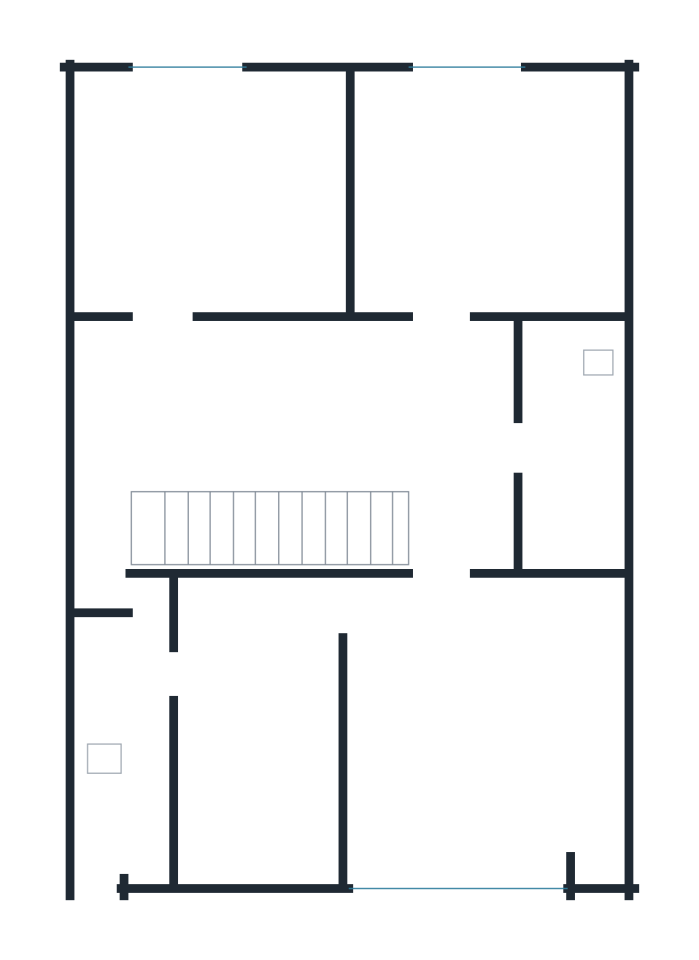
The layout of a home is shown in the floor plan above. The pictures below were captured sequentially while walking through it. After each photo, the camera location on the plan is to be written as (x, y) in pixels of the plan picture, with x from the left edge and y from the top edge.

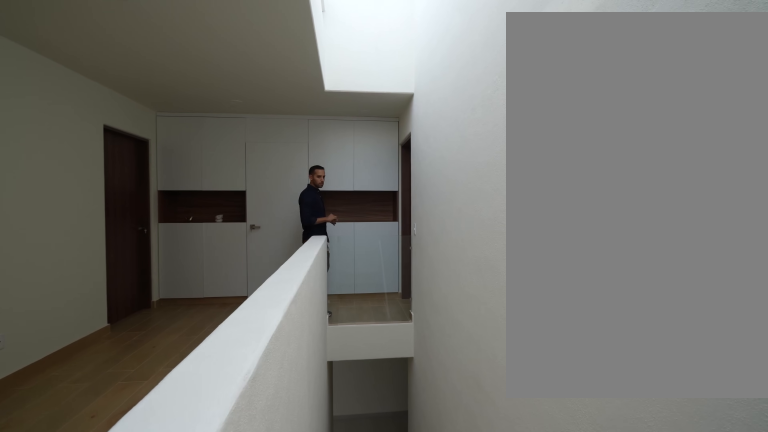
(101, 476)
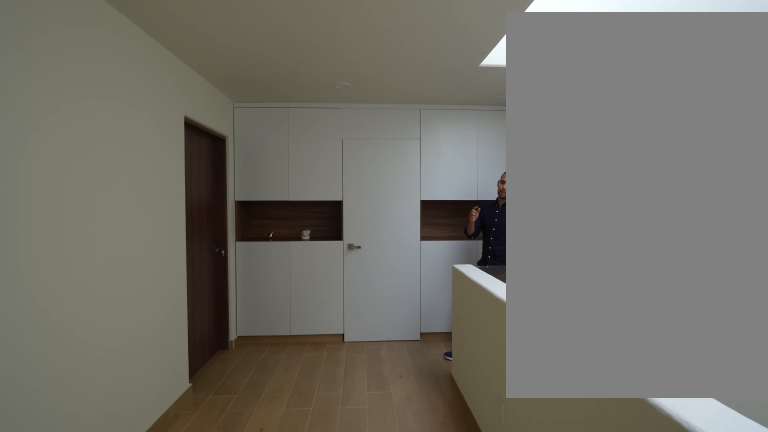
(143, 406)
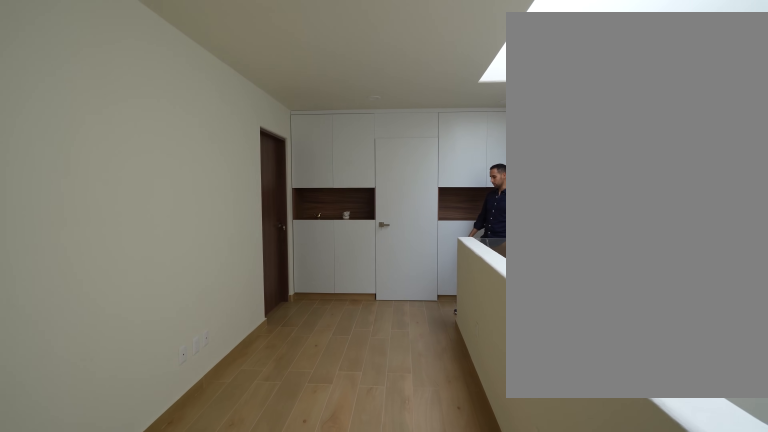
(154, 415)
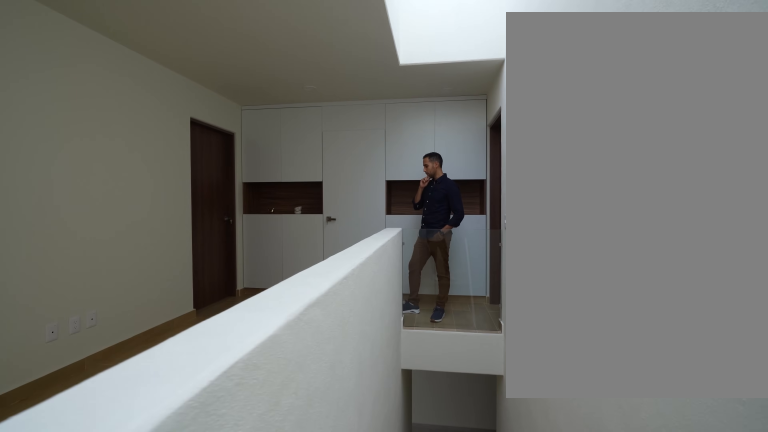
(150, 430)
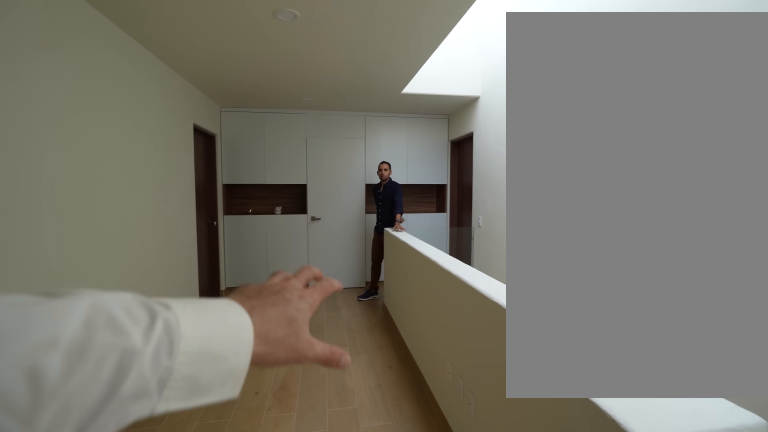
(123, 456)
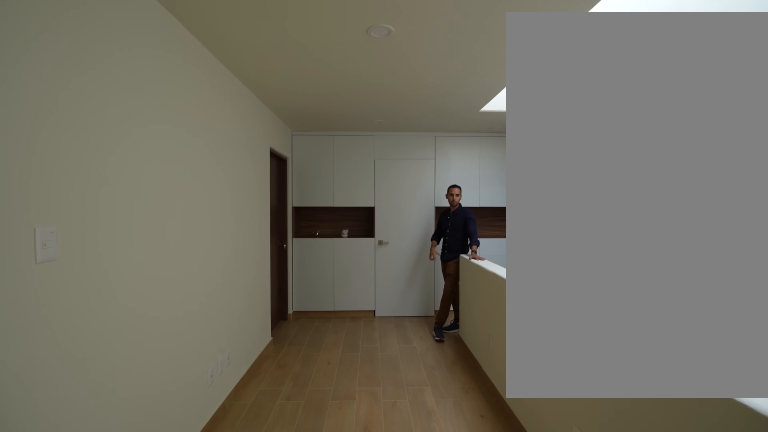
(108, 452)
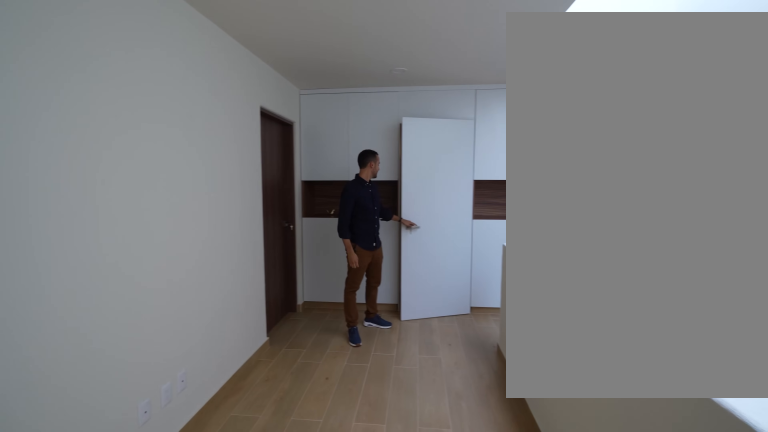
(206, 421)
